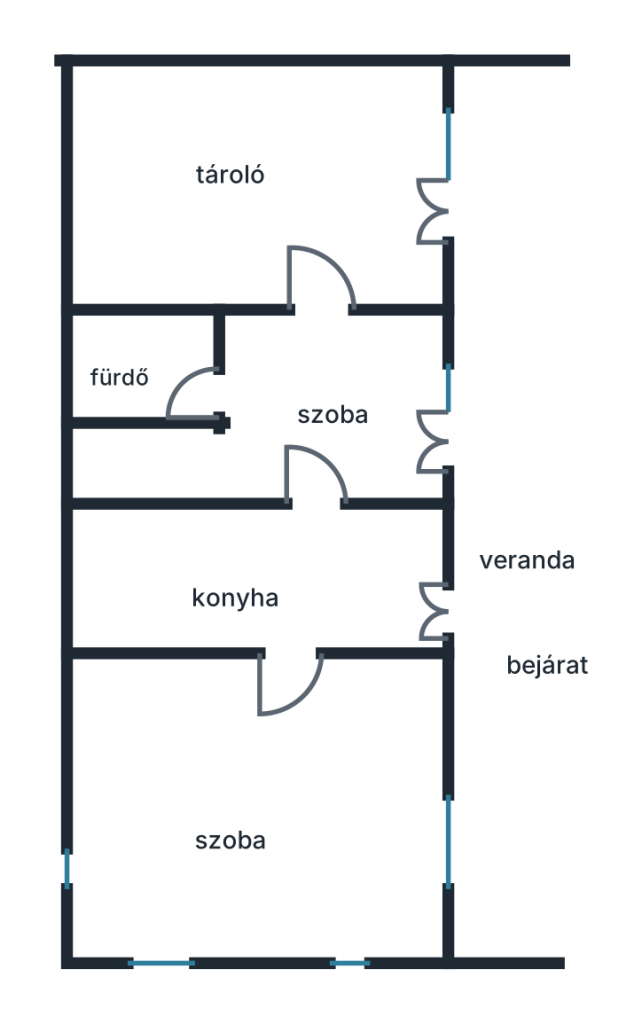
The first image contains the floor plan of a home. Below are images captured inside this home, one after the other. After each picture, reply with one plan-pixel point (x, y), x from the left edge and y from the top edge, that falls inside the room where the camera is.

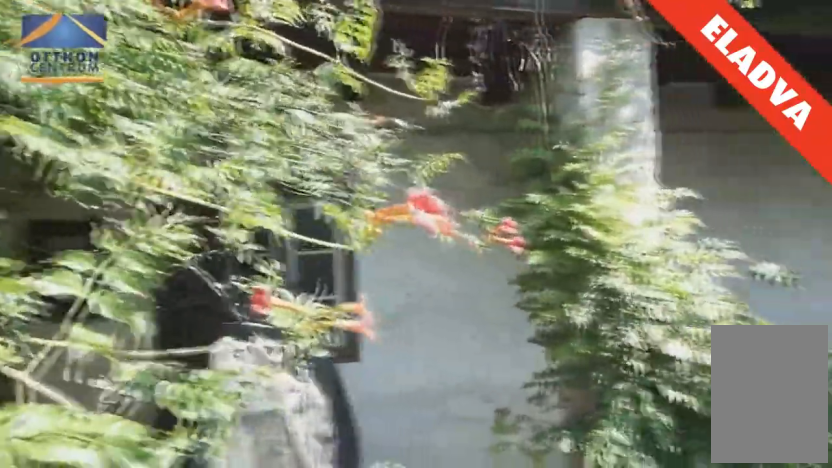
(504, 594)
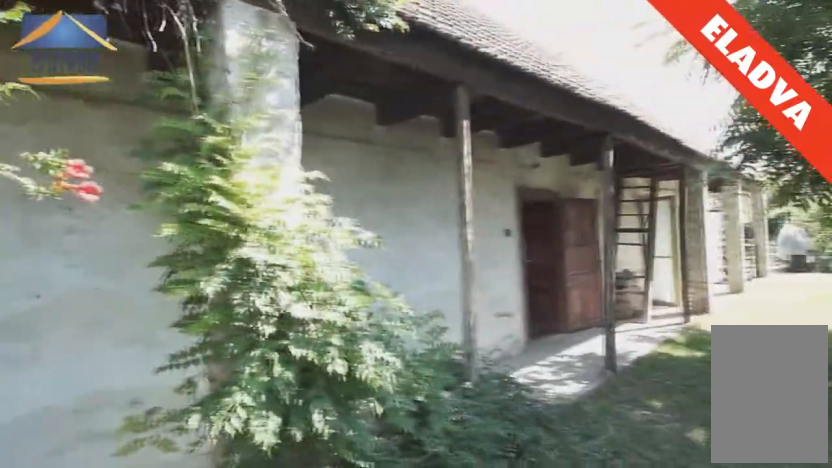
(504, 593)
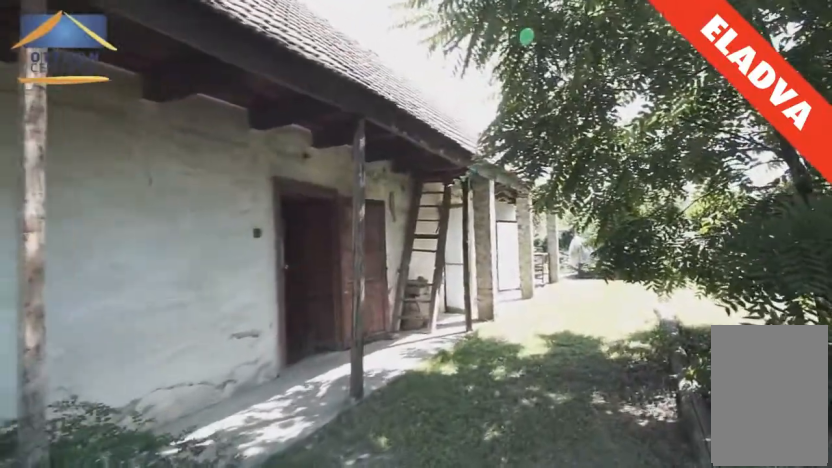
(505, 585)
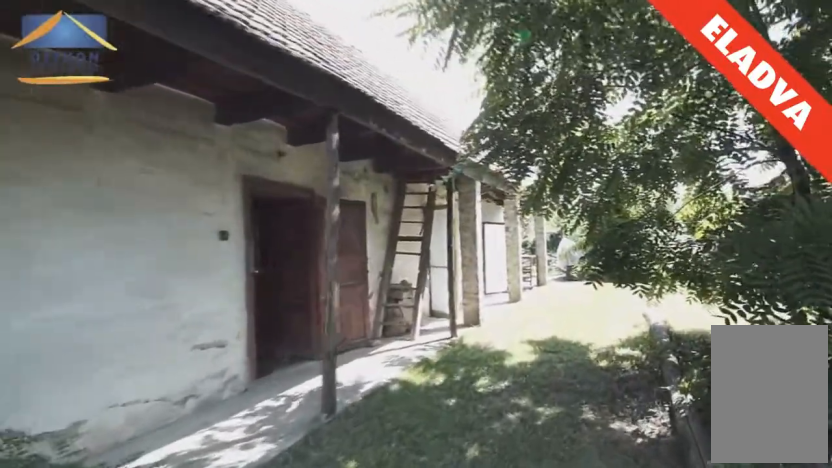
(507, 569)
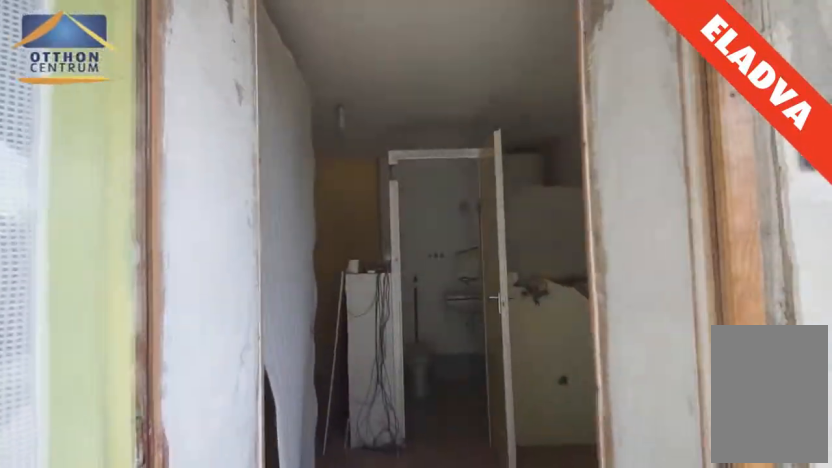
(483, 414)
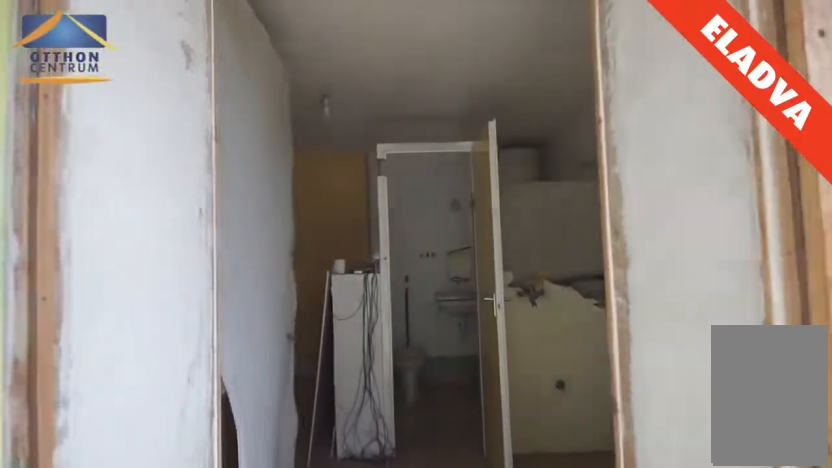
(464, 412)
